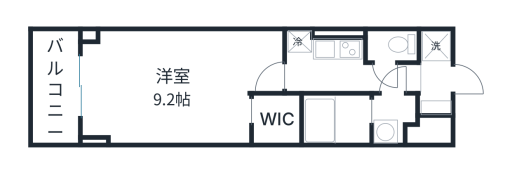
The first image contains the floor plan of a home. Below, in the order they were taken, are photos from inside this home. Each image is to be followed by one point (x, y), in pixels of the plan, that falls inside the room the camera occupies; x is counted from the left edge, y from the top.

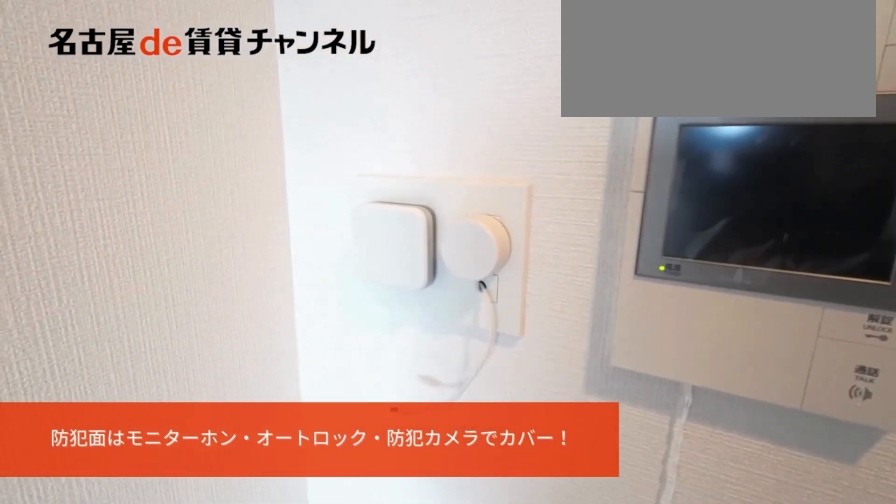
(177, 84)
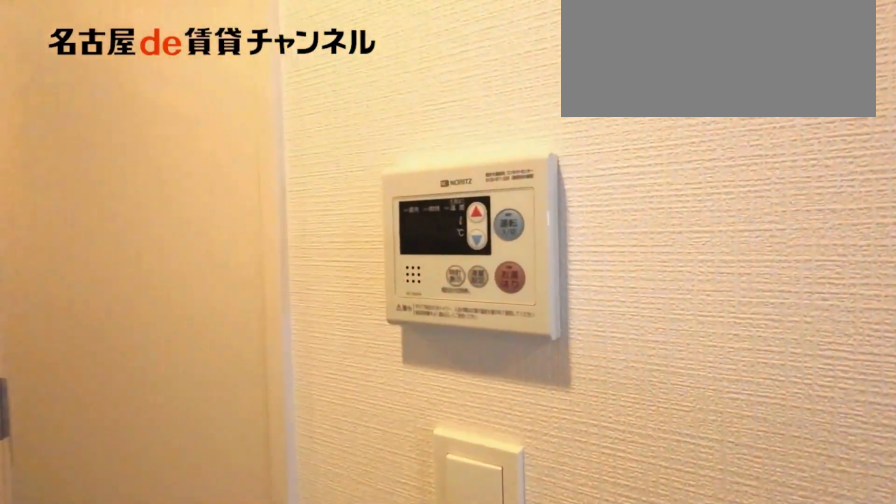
(349, 76)
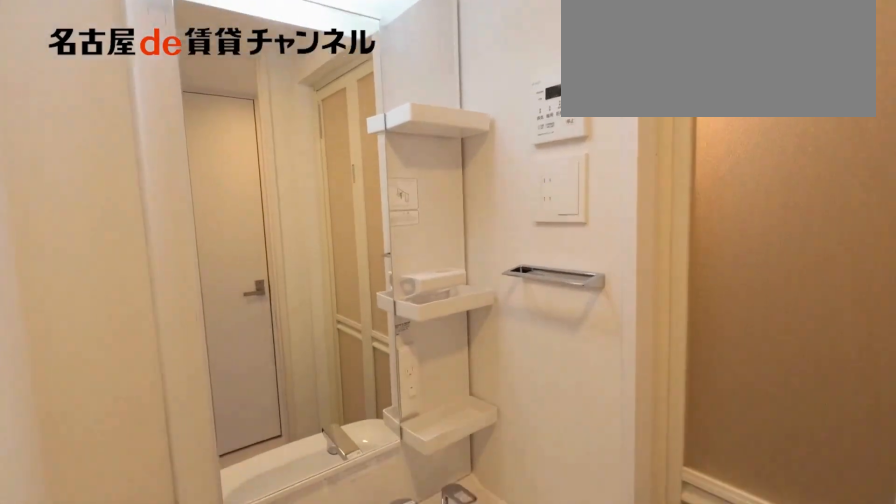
(393, 118)
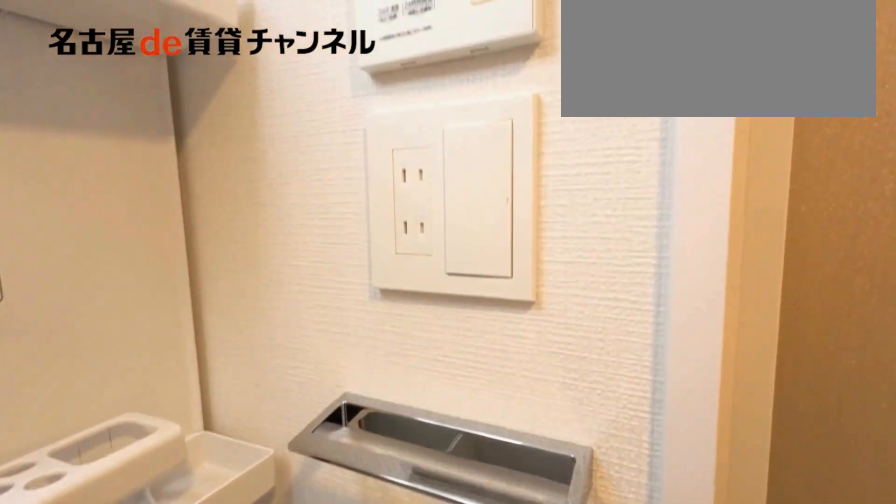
(393, 118)
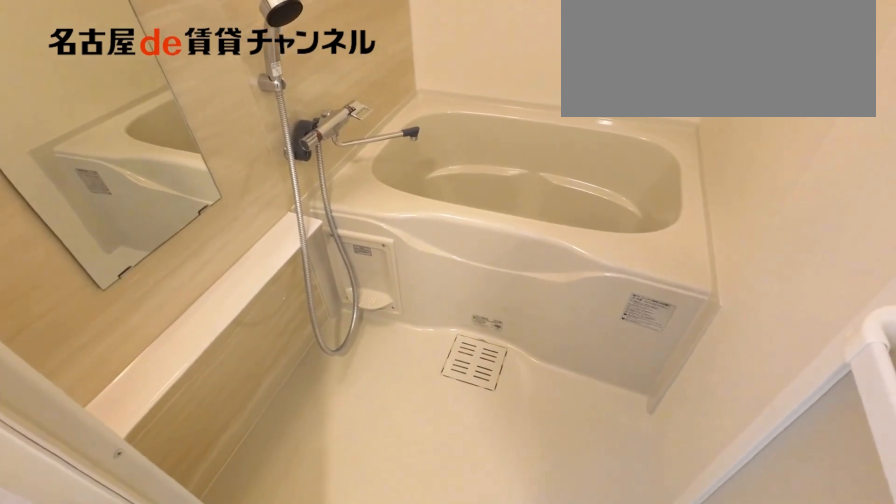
(336, 120)
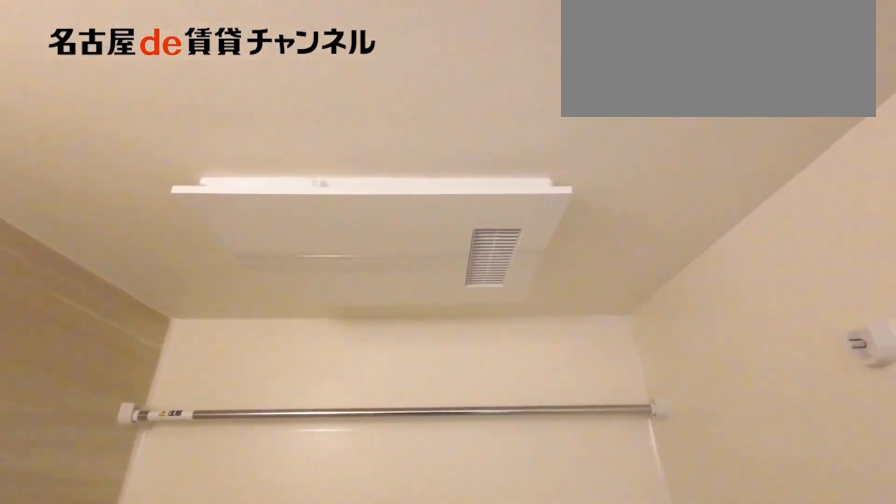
(336, 120)
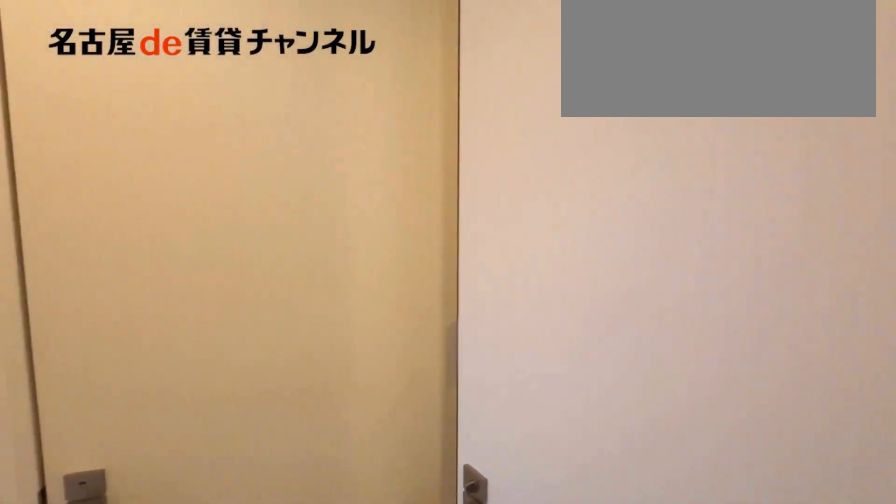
(349, 76)
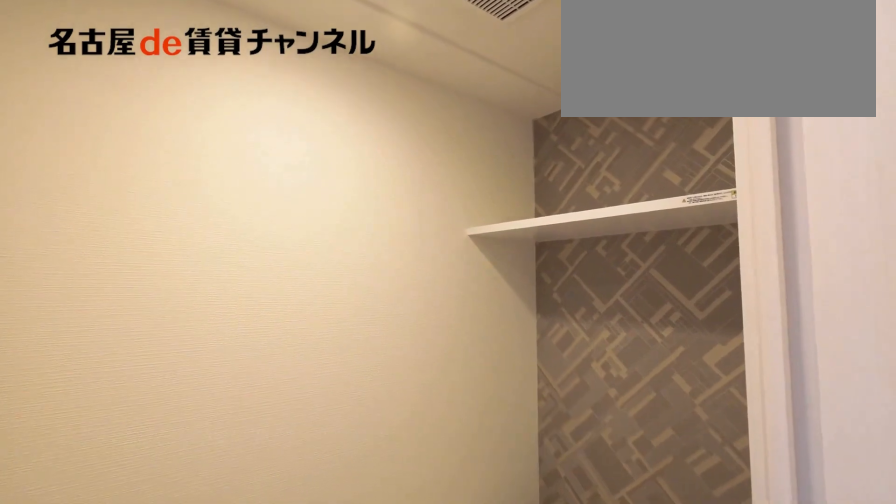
(391, 45)
